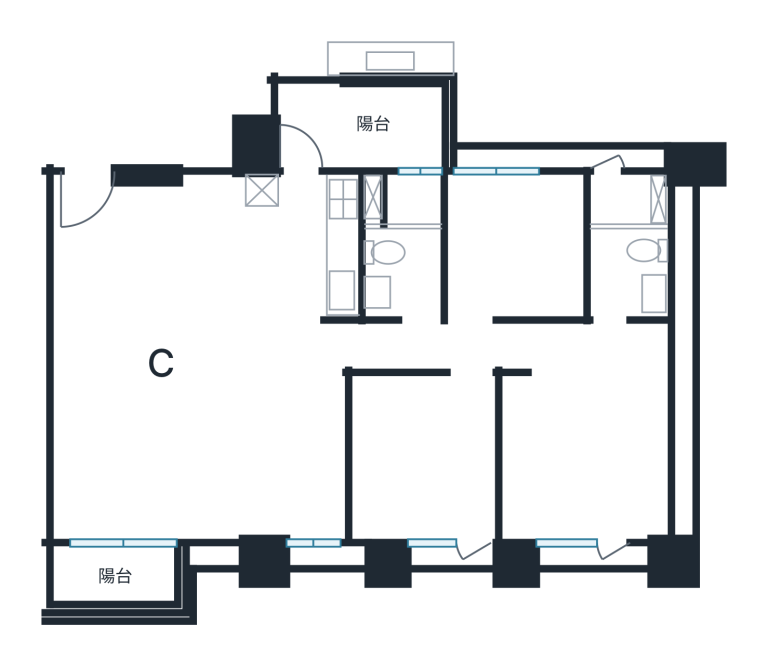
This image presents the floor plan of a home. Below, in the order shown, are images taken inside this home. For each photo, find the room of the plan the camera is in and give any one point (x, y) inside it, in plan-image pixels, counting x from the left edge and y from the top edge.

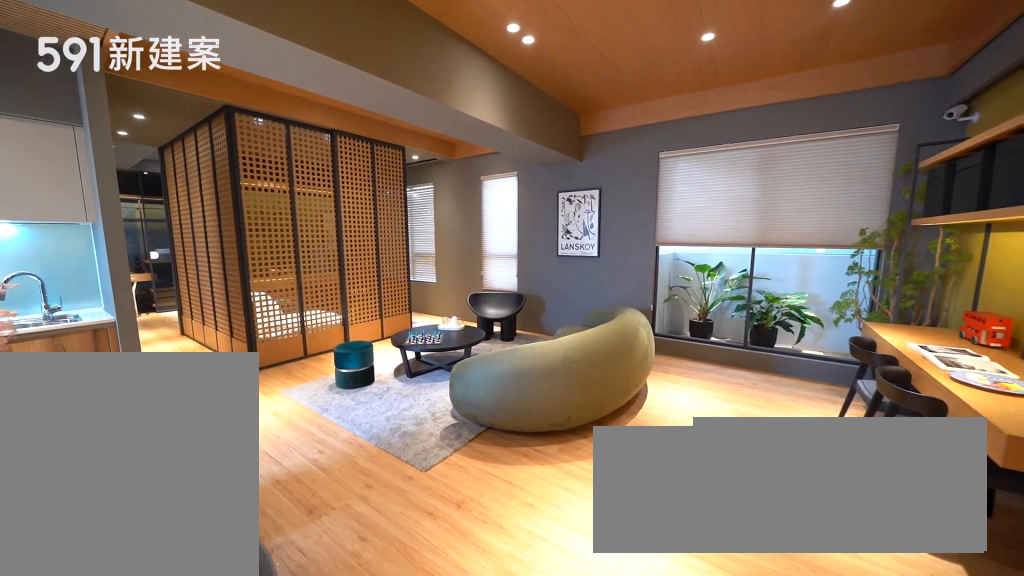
(202, 430)
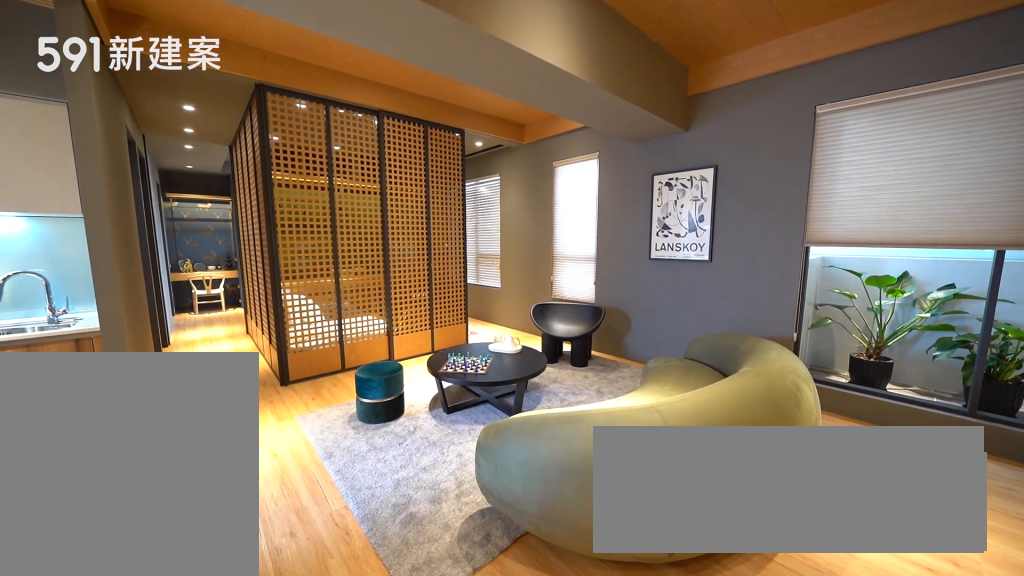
(202, 430)
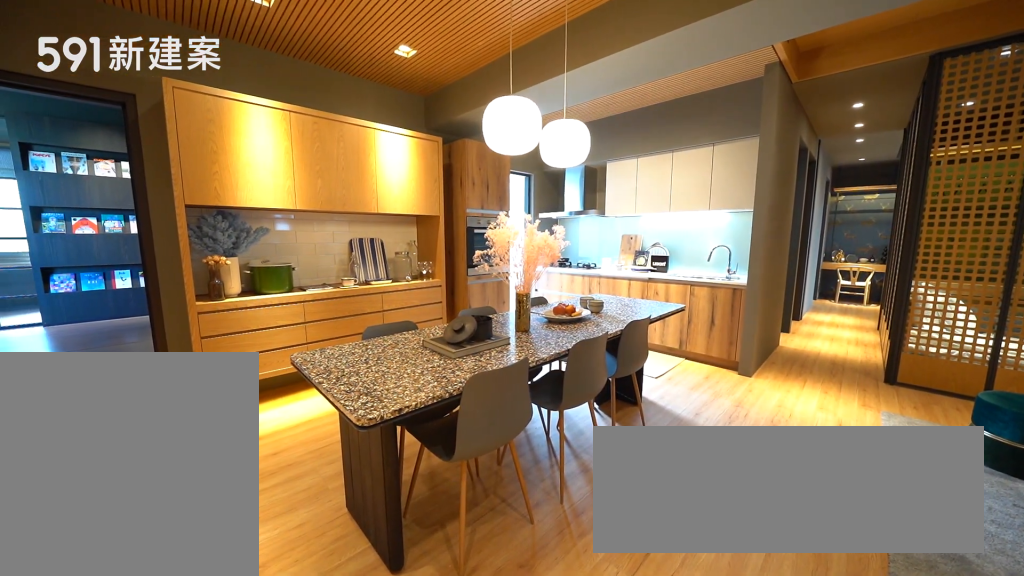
(200, 266)
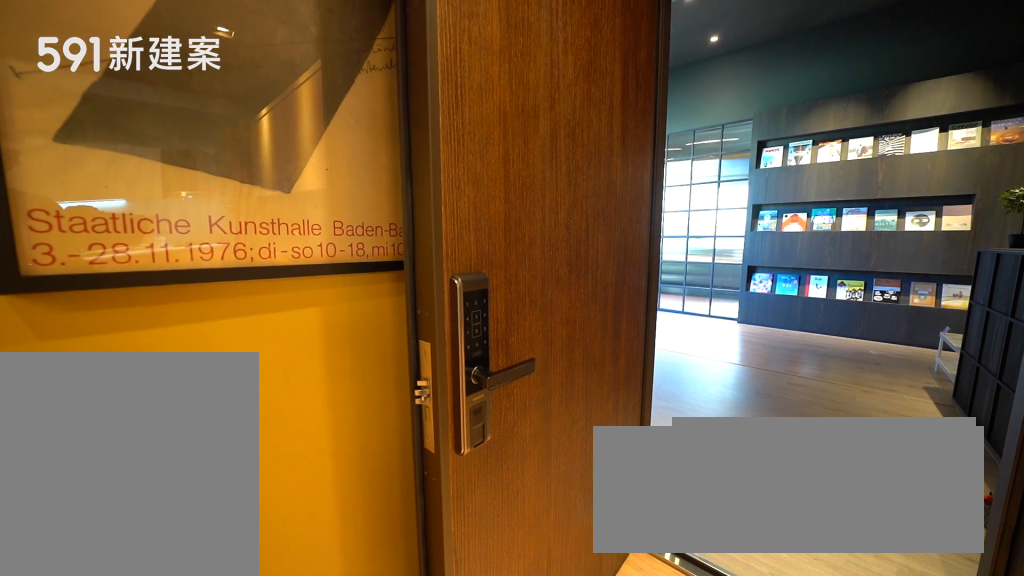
(92, 207)
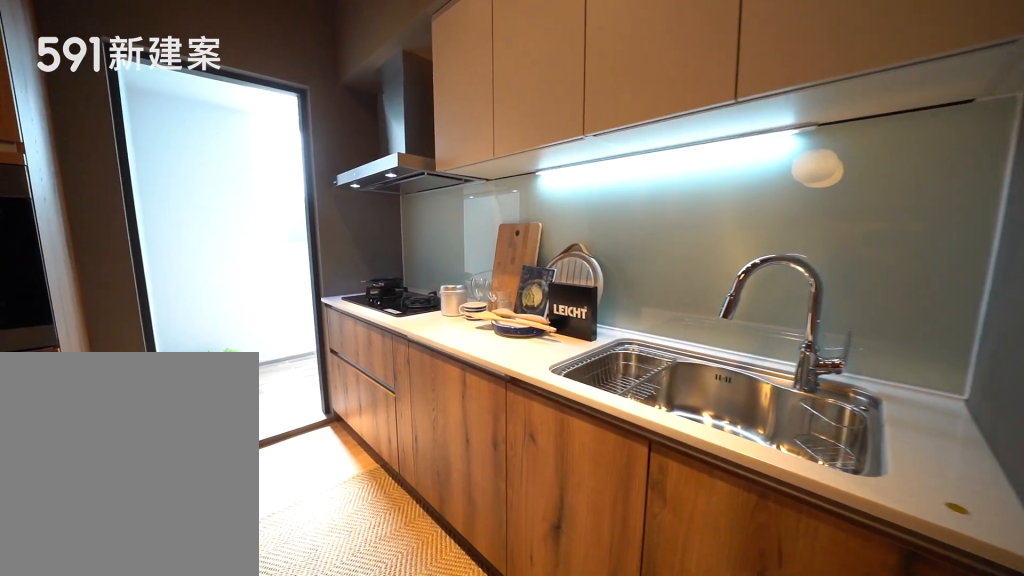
(305, 244)
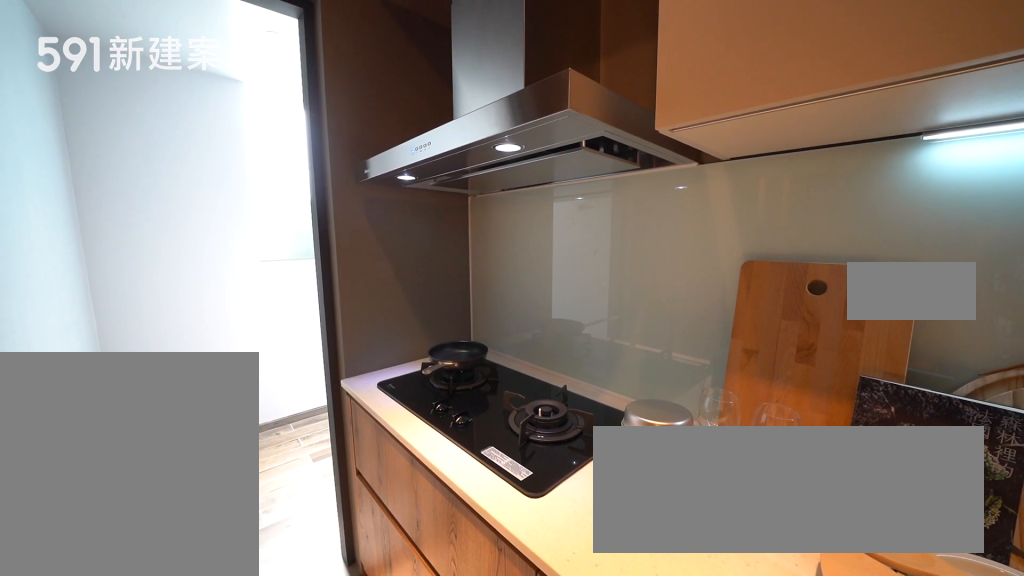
(305, 244)
